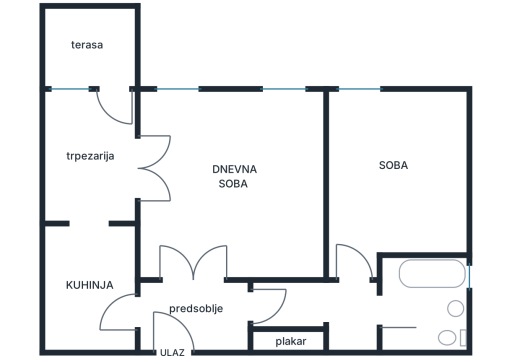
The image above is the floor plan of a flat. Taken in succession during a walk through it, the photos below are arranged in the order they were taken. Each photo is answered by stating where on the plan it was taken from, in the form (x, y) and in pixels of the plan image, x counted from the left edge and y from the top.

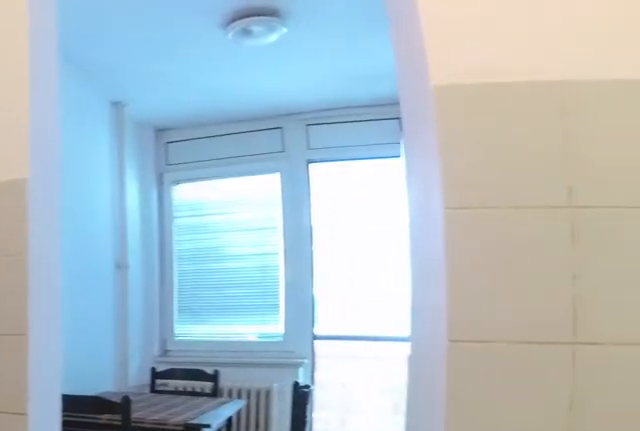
(109, 319)
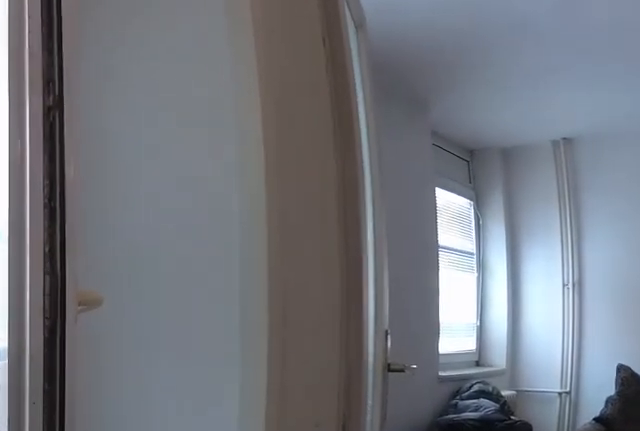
(99, 155)
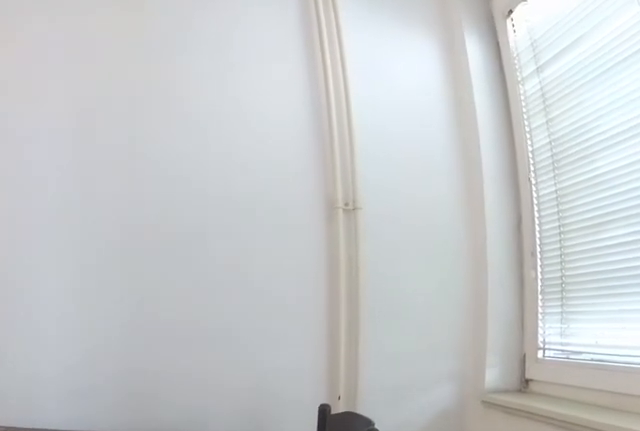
(108, 119)
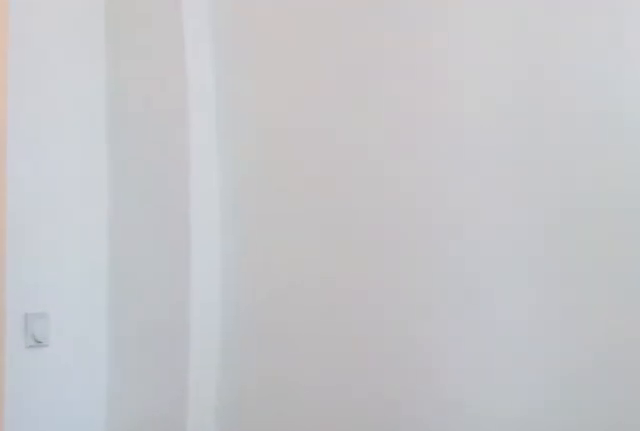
(100, 124)
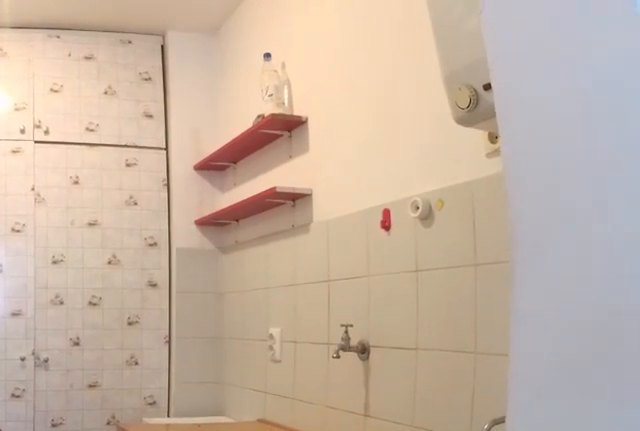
(103, 183)
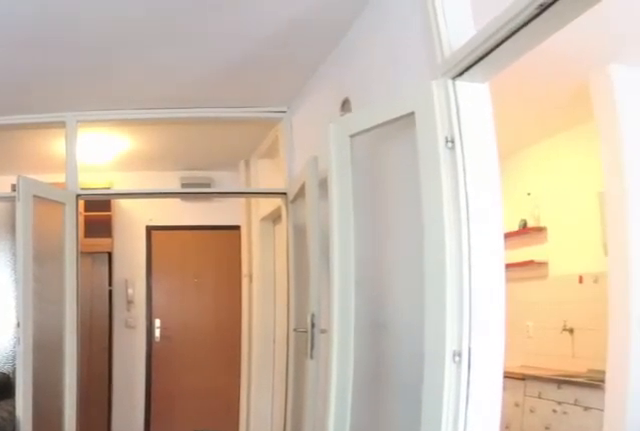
(218, 120)
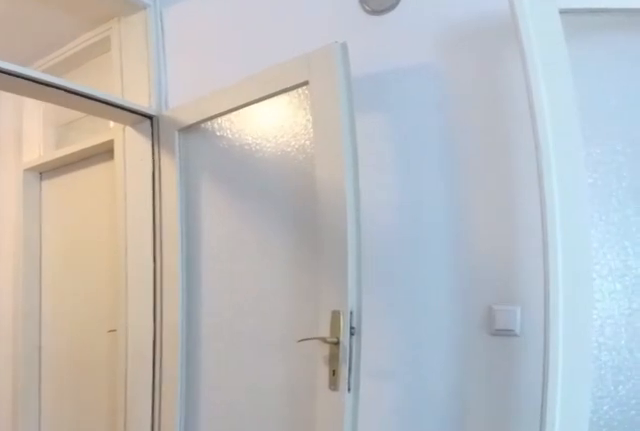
(204, 206)
